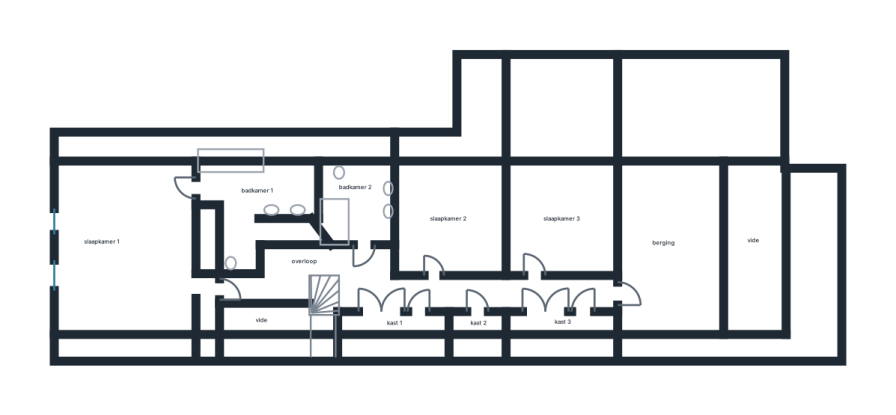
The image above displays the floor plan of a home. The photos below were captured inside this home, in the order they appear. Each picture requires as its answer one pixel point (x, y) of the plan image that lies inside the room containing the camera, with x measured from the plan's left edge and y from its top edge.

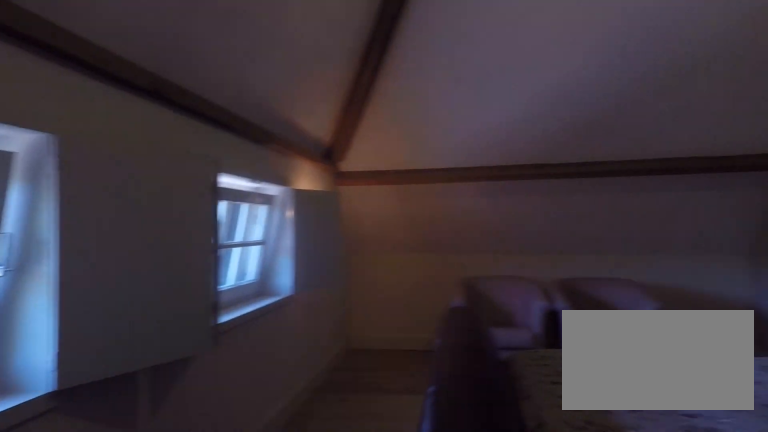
(133, 250)
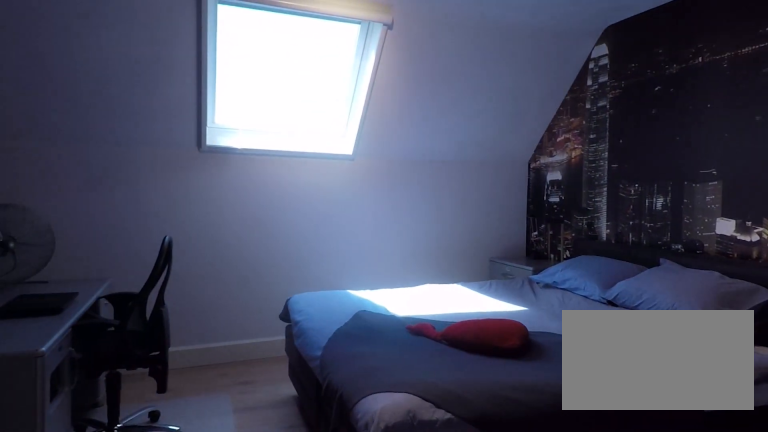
(562, 218)
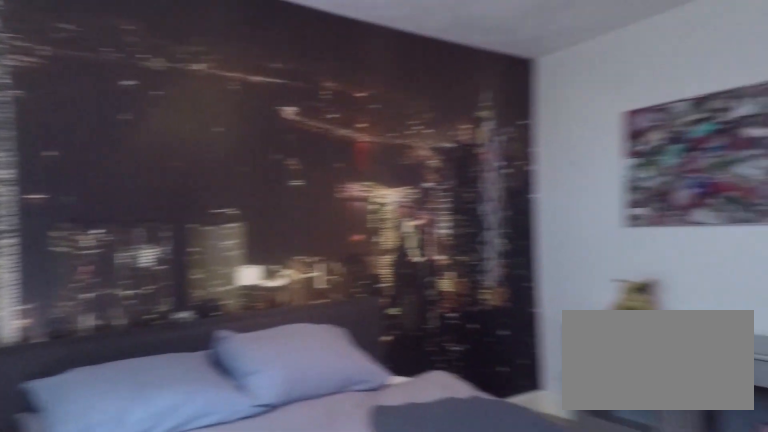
(562, 218)
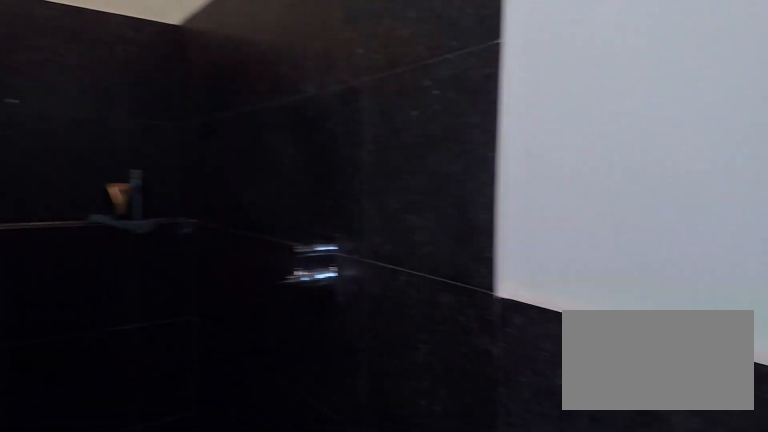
(356, 202)
